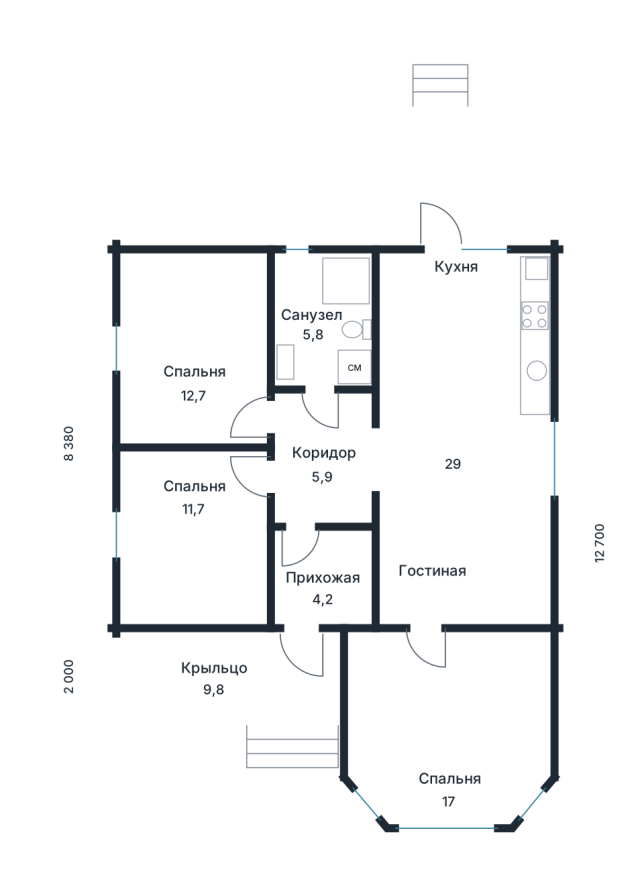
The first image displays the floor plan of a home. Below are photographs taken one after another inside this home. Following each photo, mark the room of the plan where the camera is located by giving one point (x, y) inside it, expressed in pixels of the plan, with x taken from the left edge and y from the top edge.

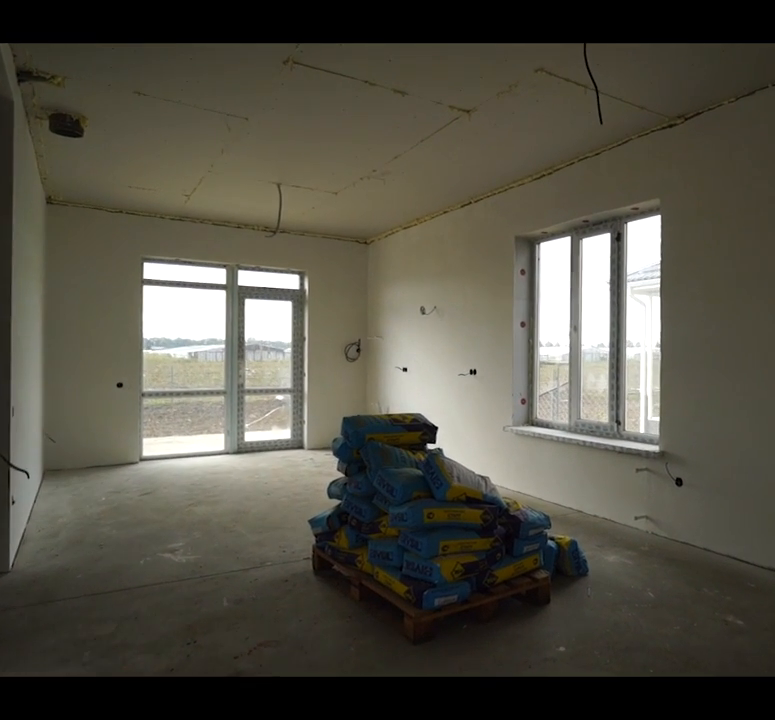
(463, 438)
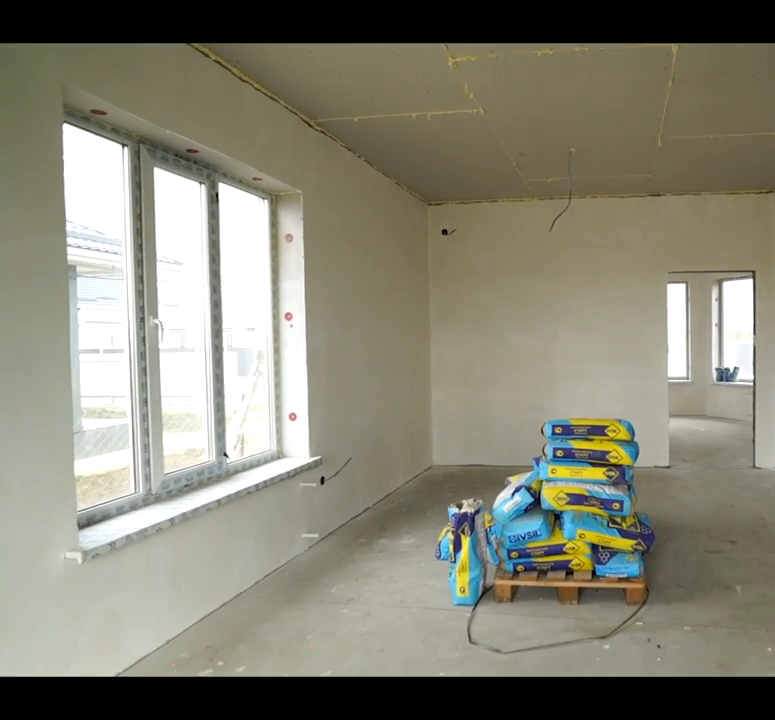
(463, 438)
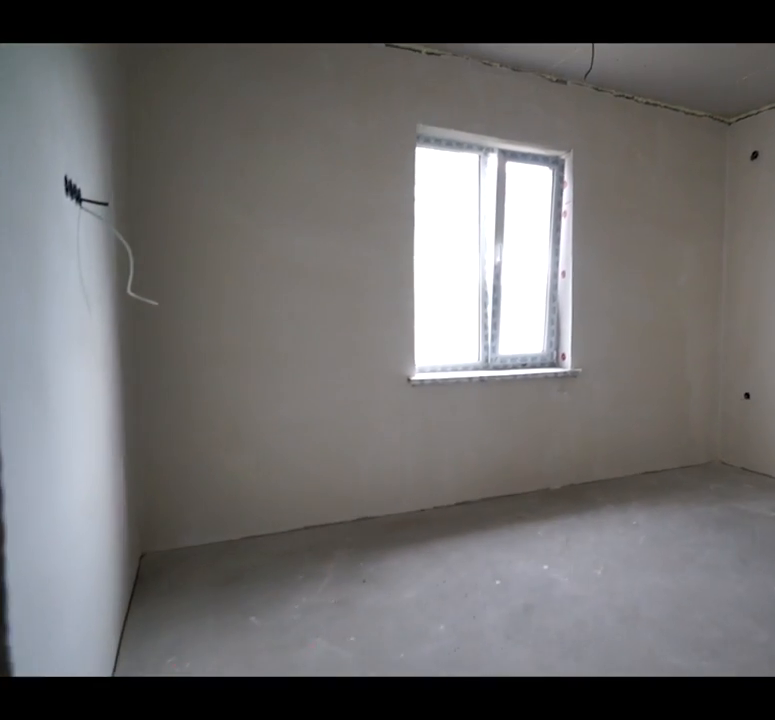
(195, 347)
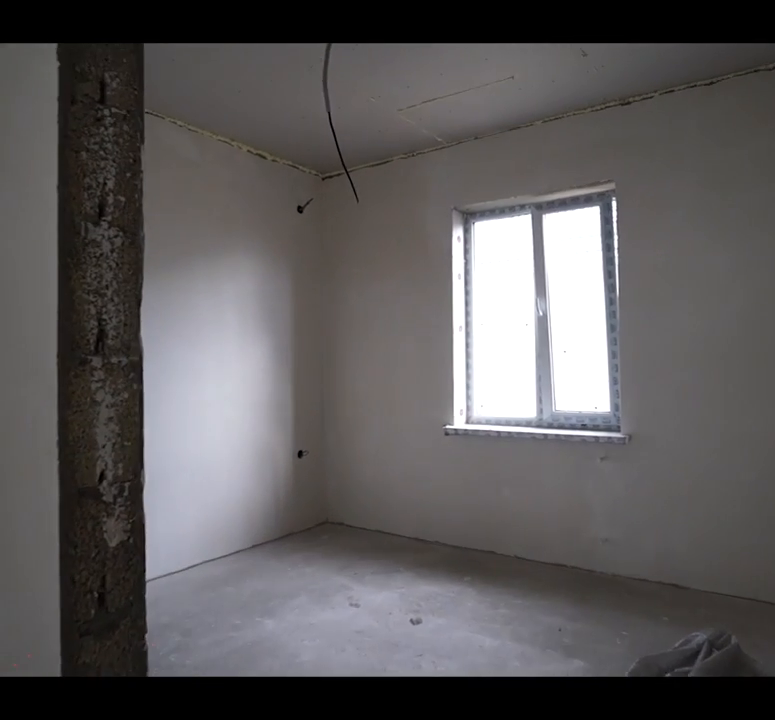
(192, 537)
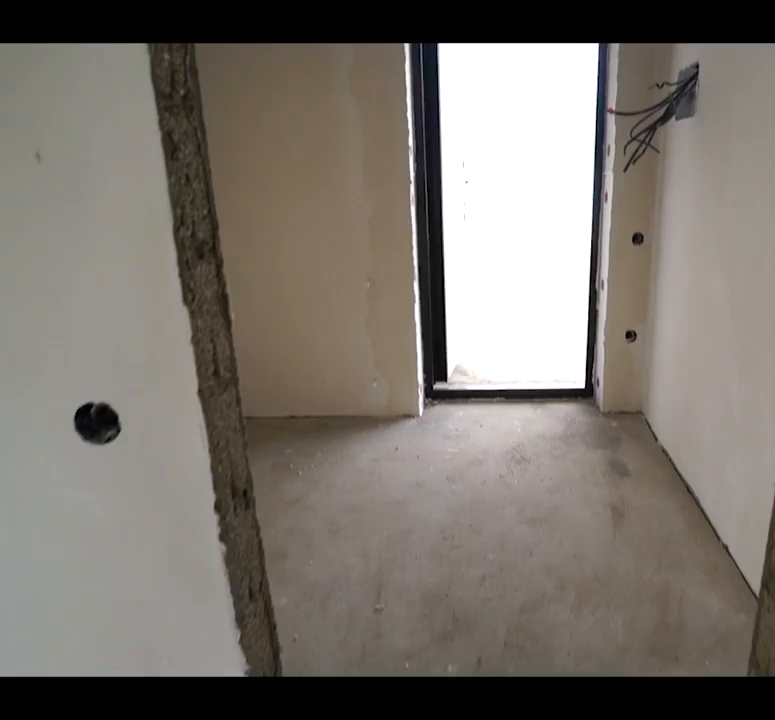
(323, 573)
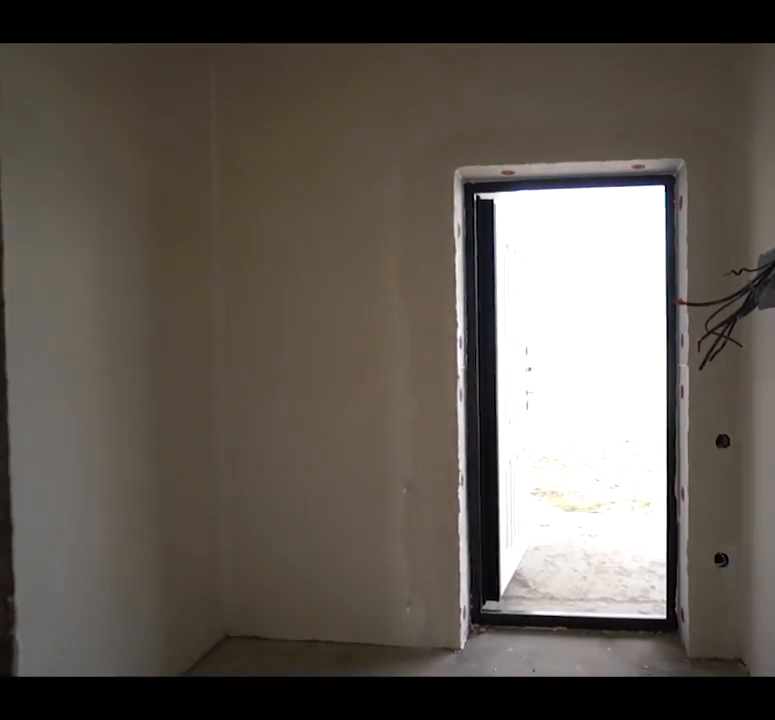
(323, 573)
